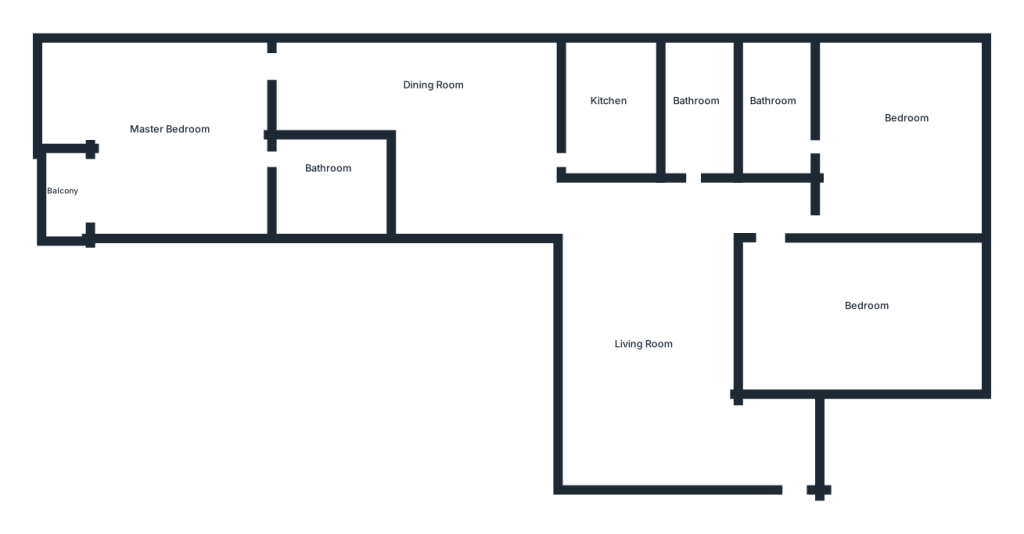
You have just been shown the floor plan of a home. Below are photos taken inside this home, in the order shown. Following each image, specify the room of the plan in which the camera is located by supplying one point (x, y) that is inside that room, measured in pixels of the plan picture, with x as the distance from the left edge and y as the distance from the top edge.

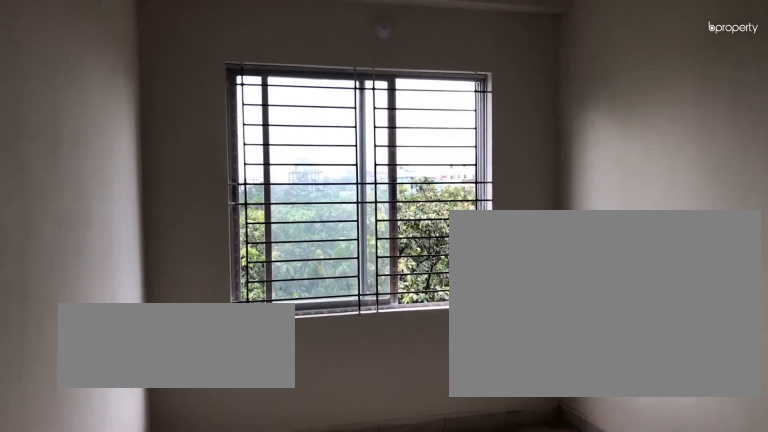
(867, 312)
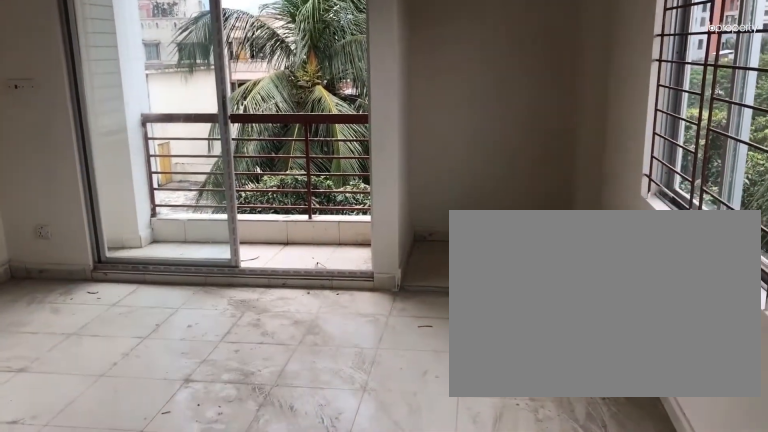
(154, 127)
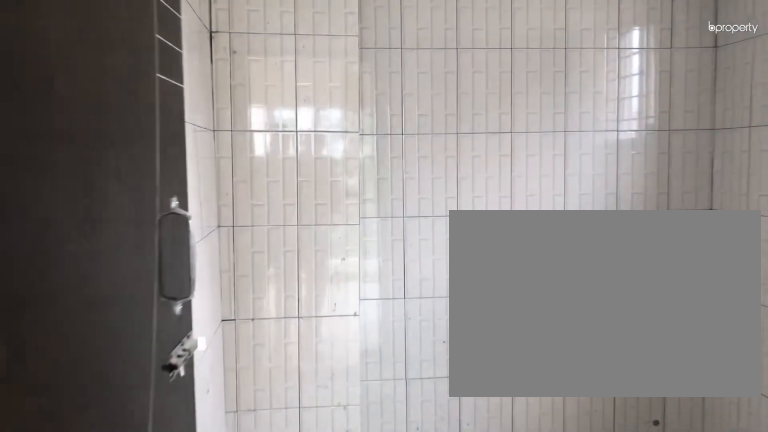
(335, 175)
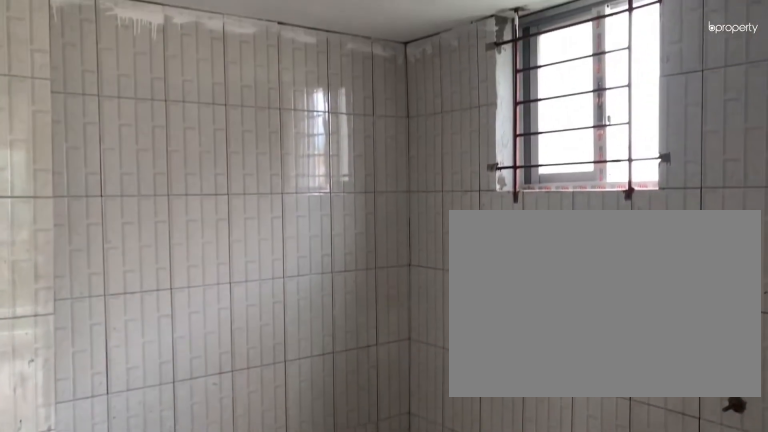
(335, 175)
